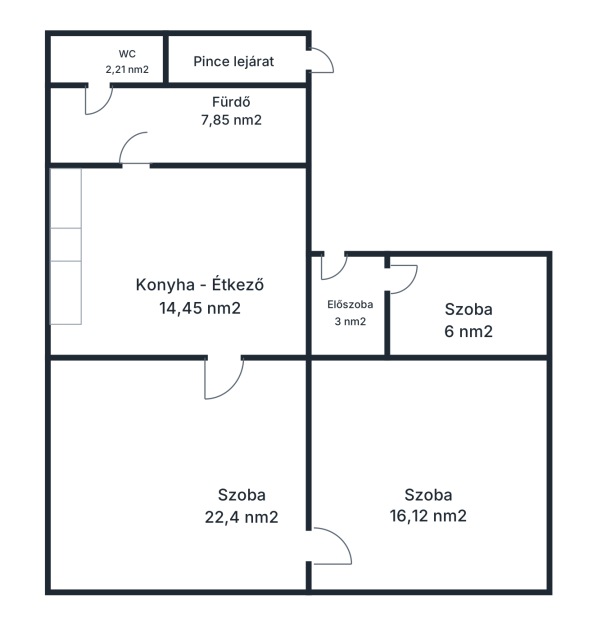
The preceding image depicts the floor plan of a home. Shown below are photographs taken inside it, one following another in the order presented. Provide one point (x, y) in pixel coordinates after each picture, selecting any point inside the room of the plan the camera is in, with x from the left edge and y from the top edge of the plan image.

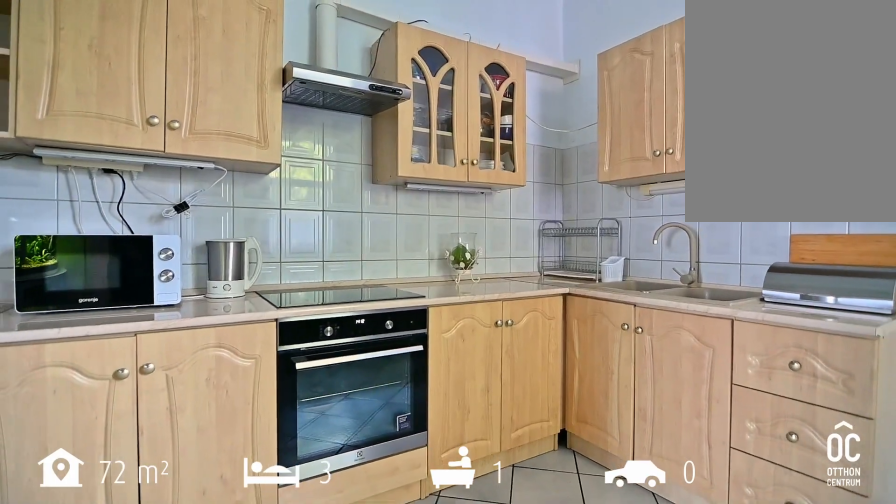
(181, 264)
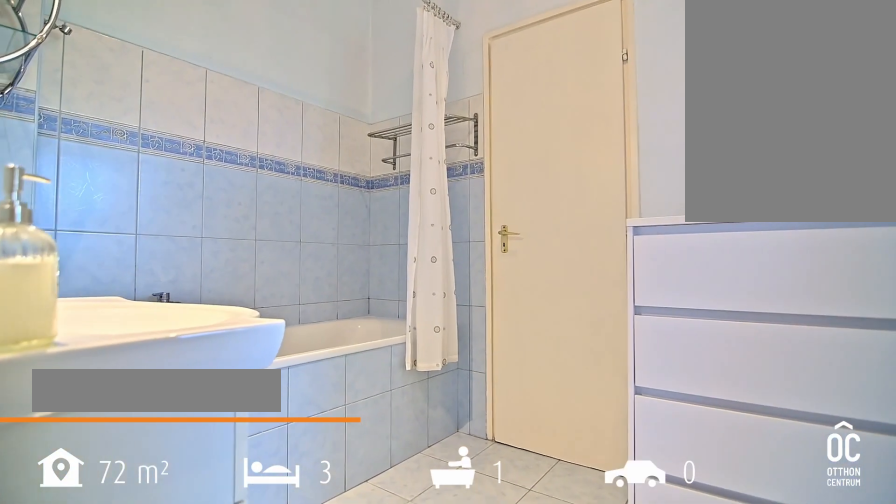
(174, 125)
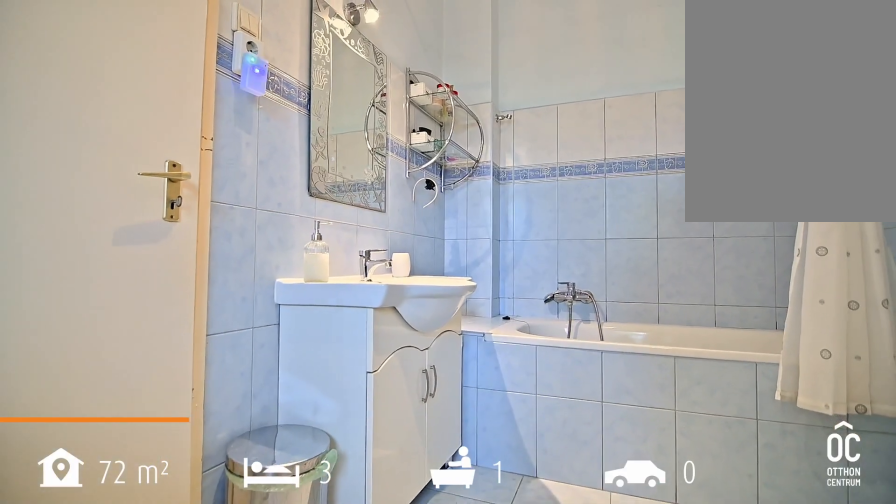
(174, 125)
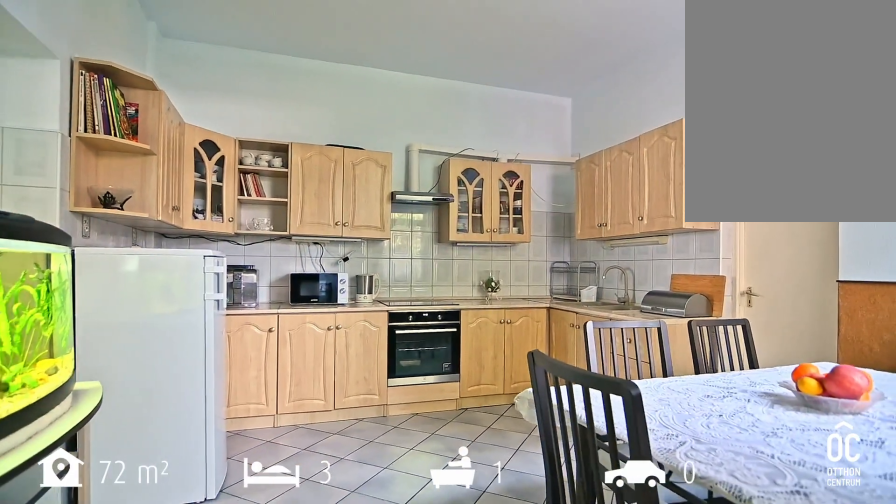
(182, 264)
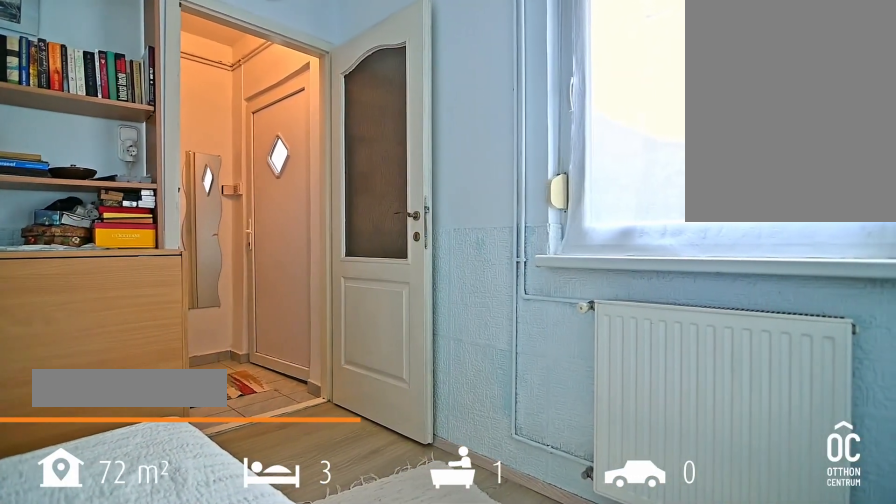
(465, 306)
